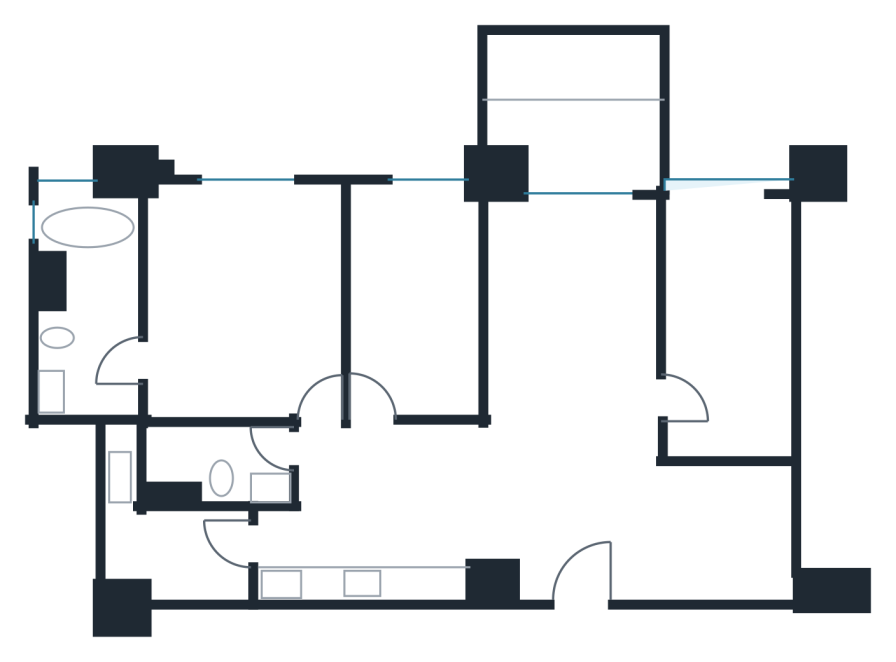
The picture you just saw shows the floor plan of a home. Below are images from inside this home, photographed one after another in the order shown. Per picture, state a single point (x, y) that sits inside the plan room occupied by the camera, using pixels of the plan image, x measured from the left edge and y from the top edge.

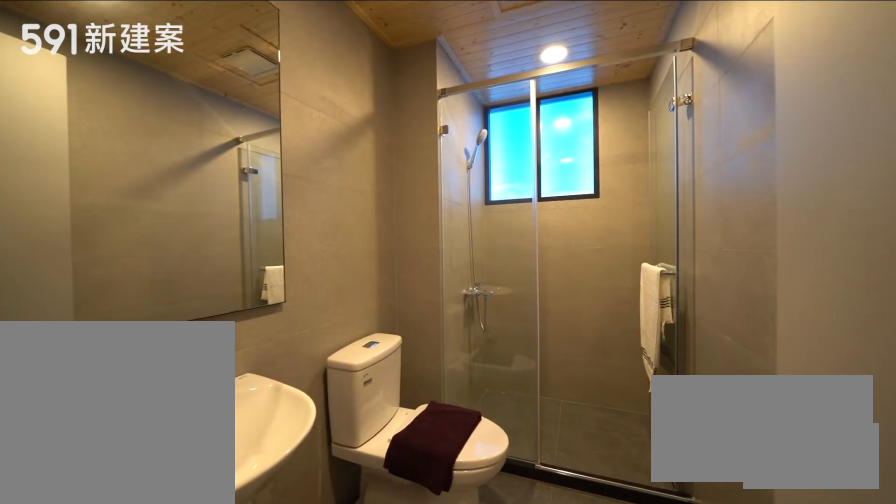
(211, 468)
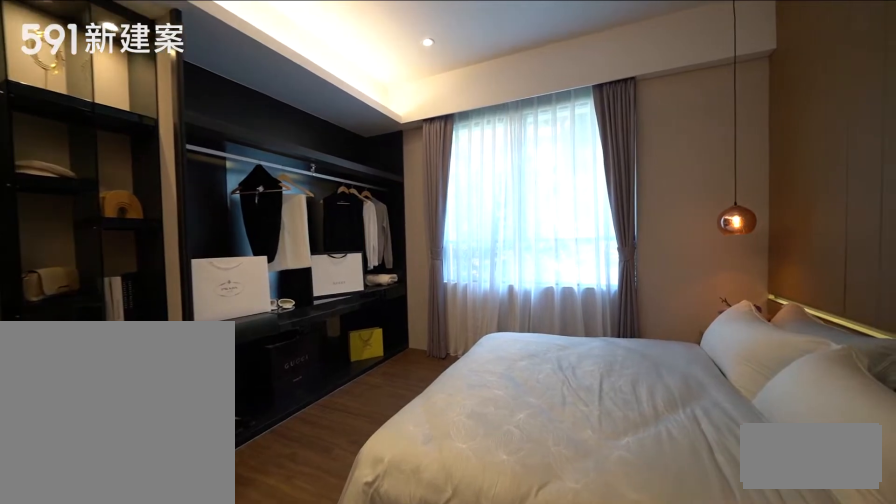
(244, 296)
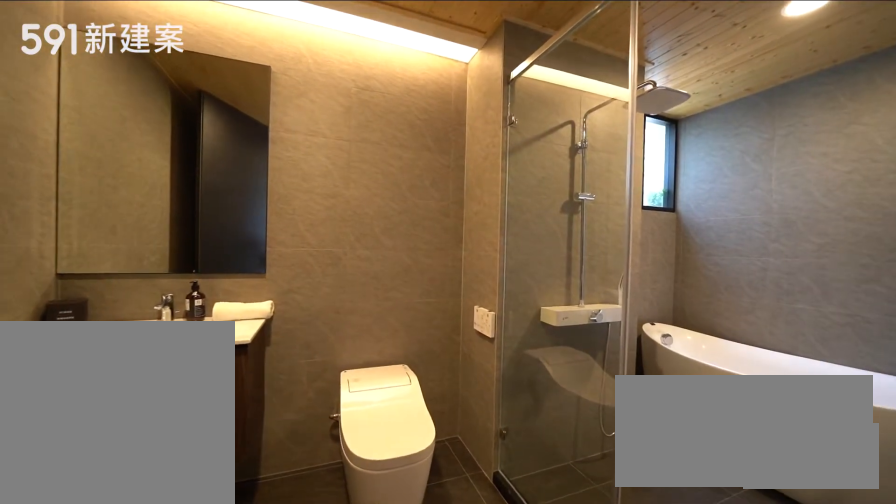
(85, 306)
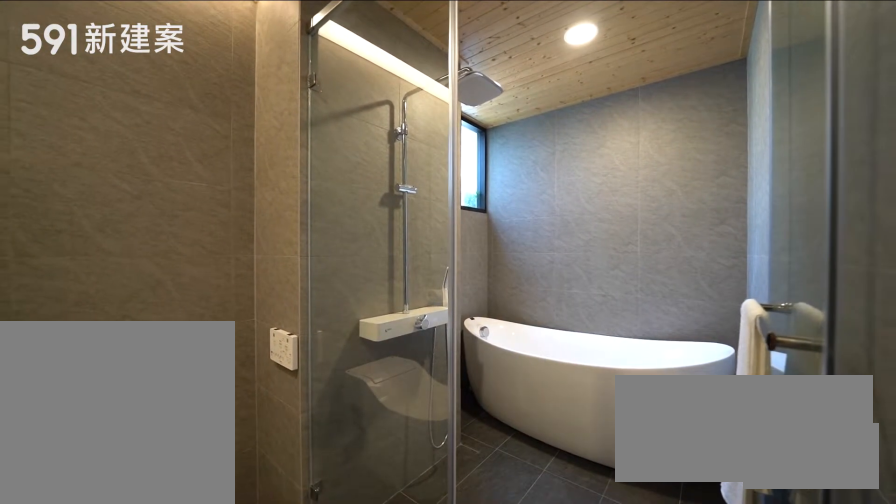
(85, 306)
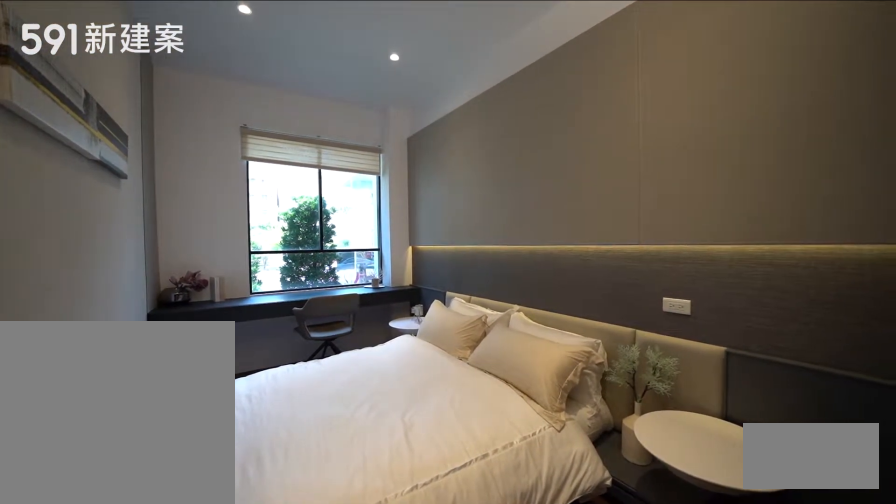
(418, 300)
